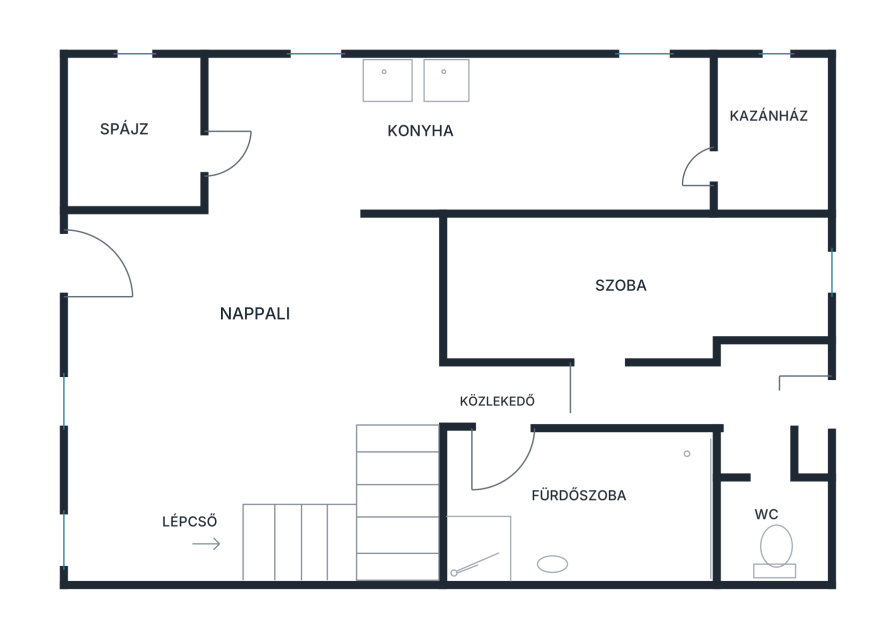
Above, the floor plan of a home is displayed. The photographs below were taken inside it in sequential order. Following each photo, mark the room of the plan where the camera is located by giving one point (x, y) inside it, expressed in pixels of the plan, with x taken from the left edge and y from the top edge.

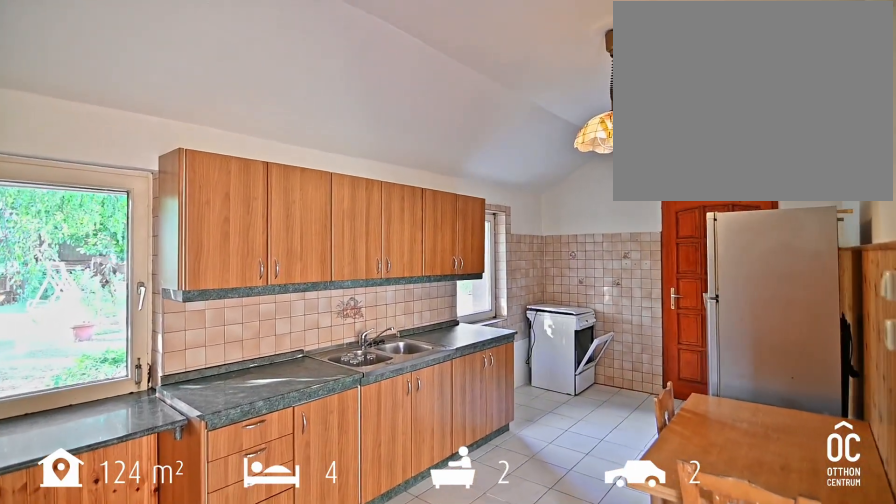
(429, 134)
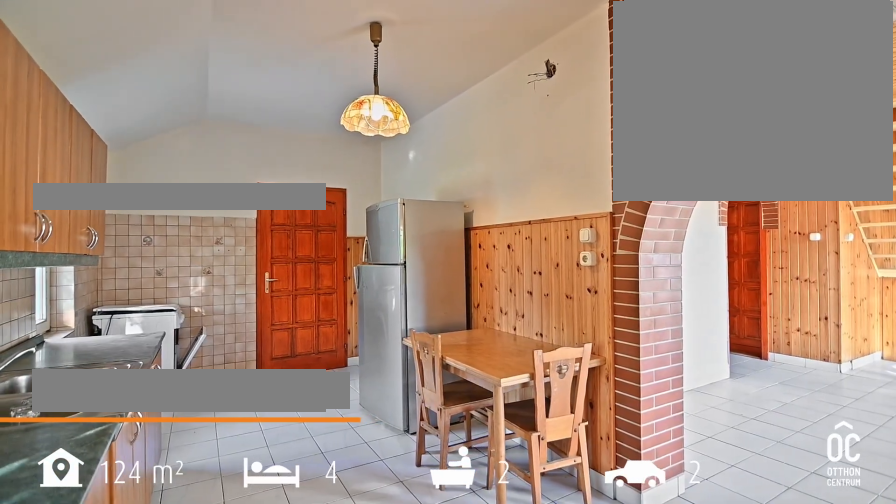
(429, 134)
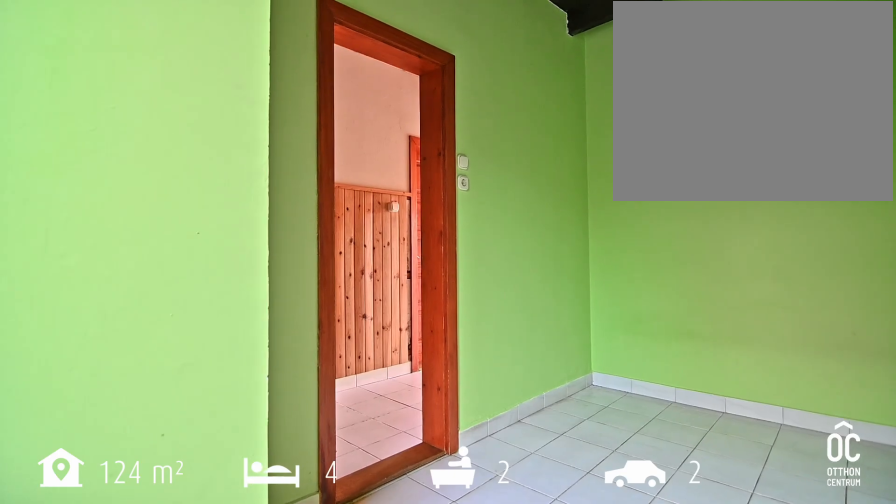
(604, 284)
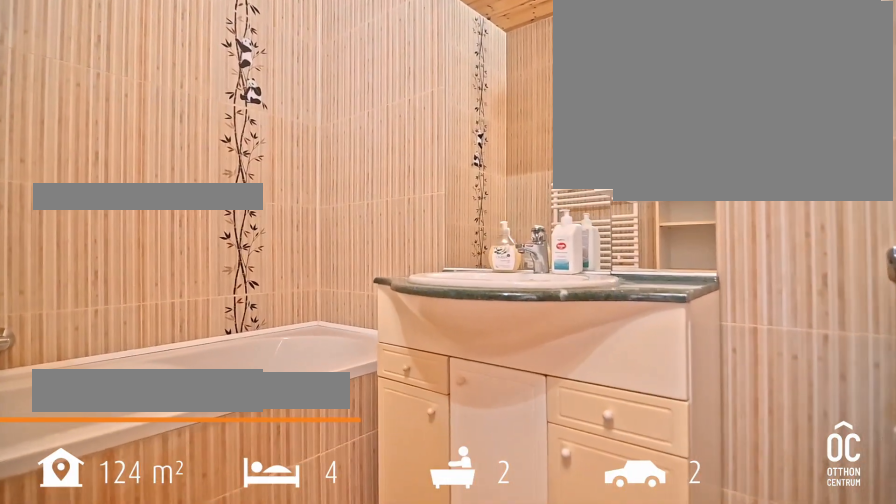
(563, 504)
